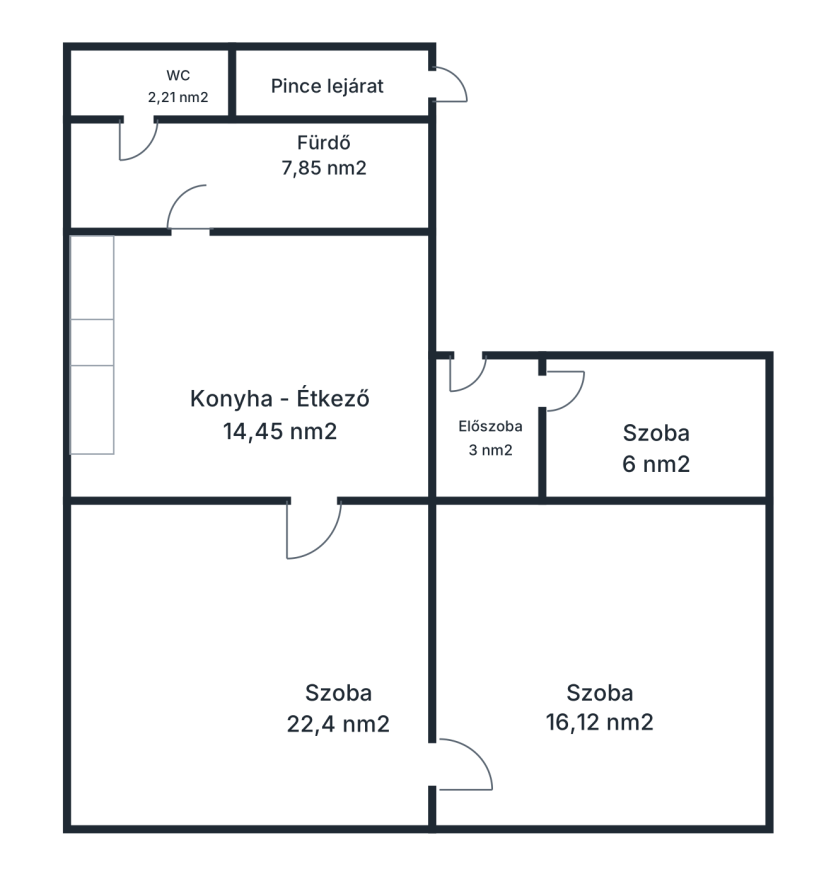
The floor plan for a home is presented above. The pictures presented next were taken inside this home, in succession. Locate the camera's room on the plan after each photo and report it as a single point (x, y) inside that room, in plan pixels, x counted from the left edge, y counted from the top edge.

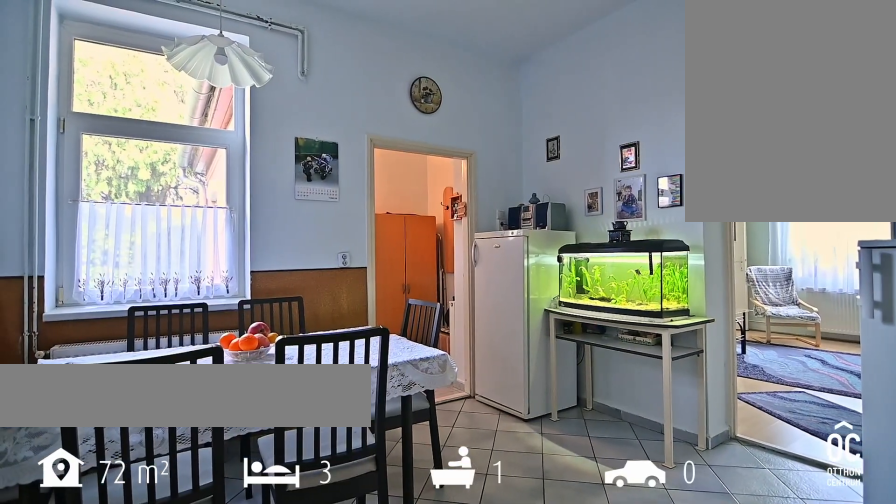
(254, 370)
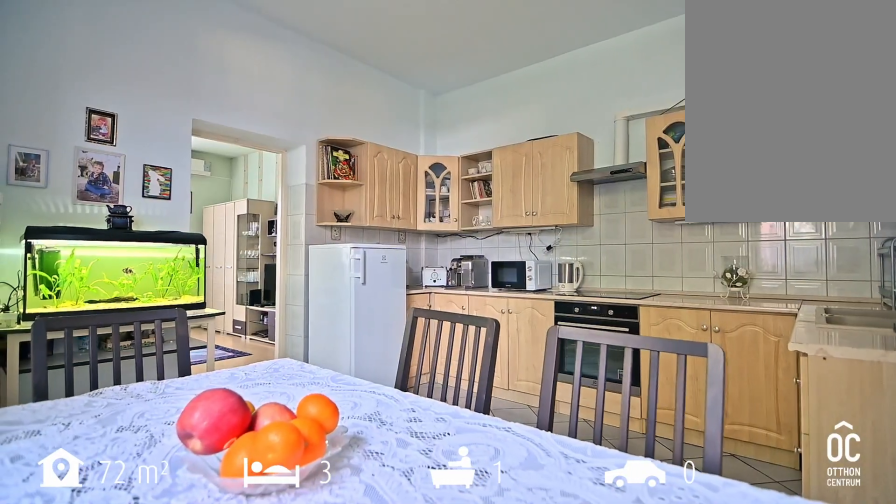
(254, 370)
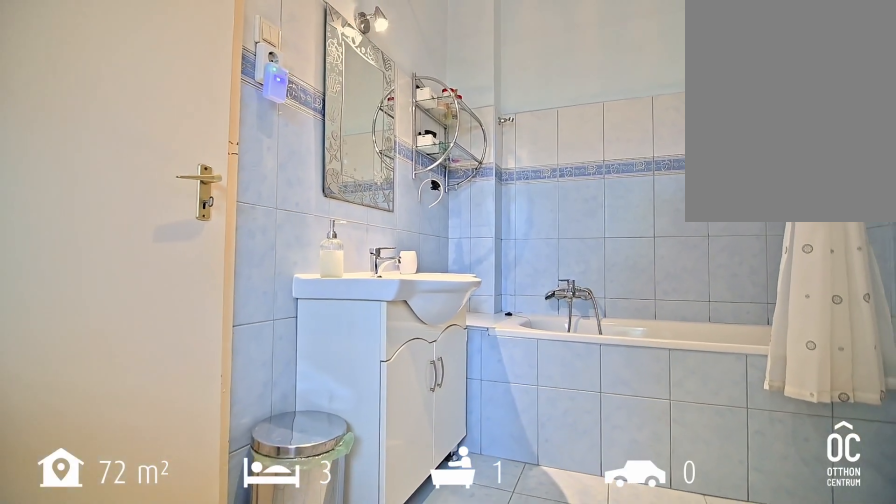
(244, 175)
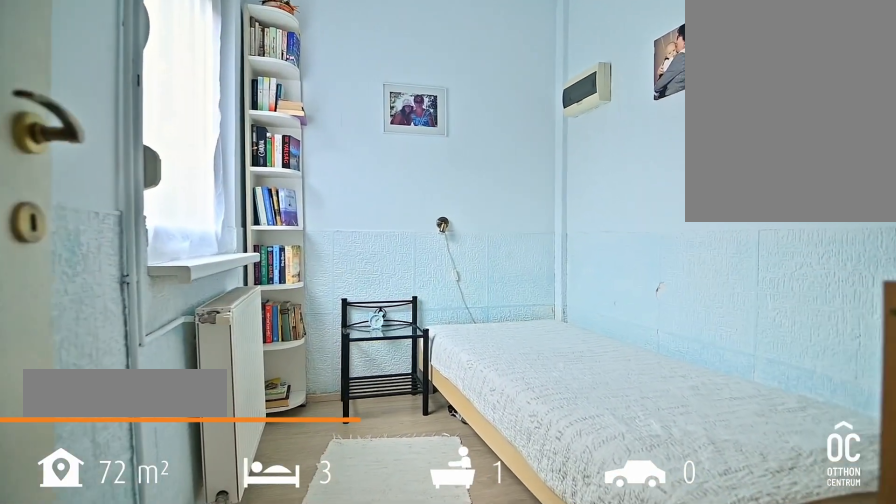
(652, 428)
